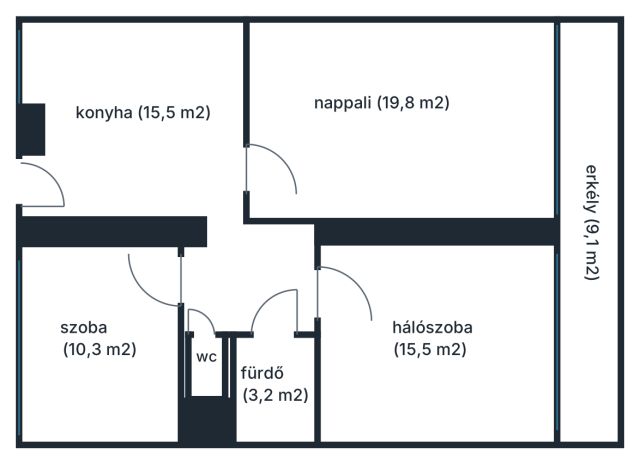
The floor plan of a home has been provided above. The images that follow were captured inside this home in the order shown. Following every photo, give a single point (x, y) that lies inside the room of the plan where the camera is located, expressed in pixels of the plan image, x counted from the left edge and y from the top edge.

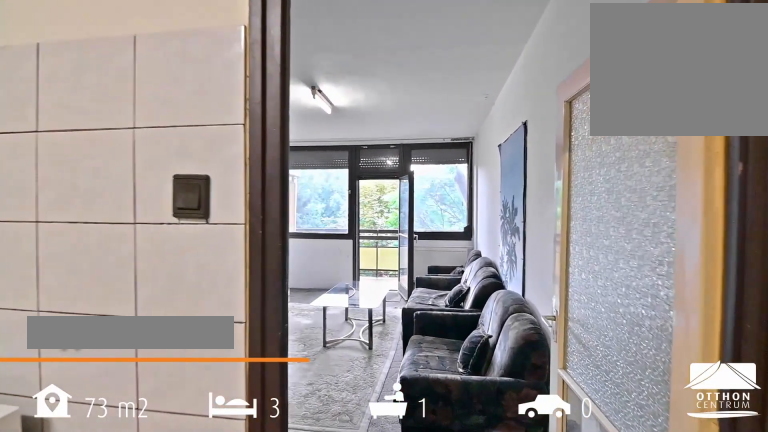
(400, 121)
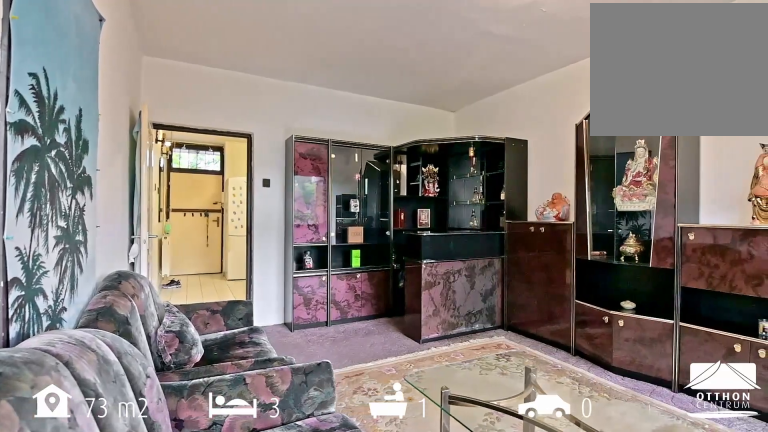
(400, 121)
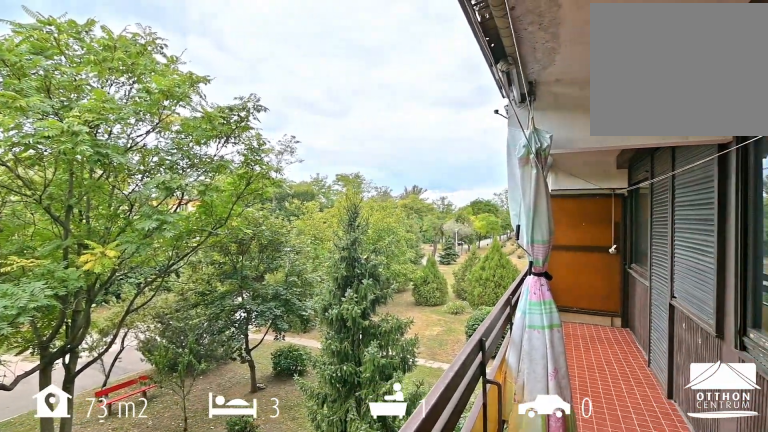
(588, 243)
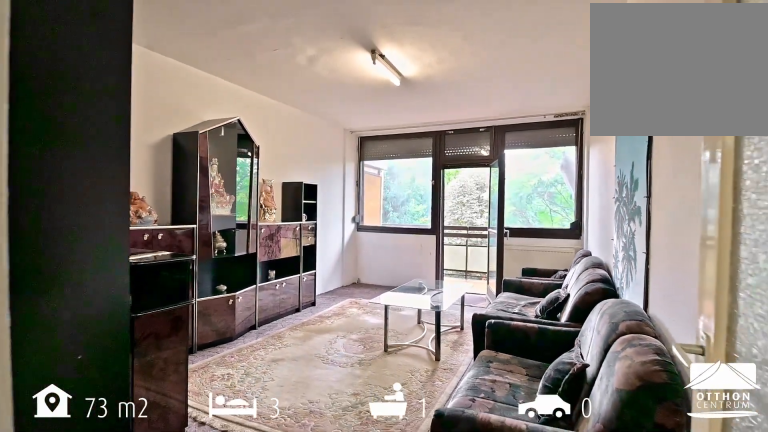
(400, 121)
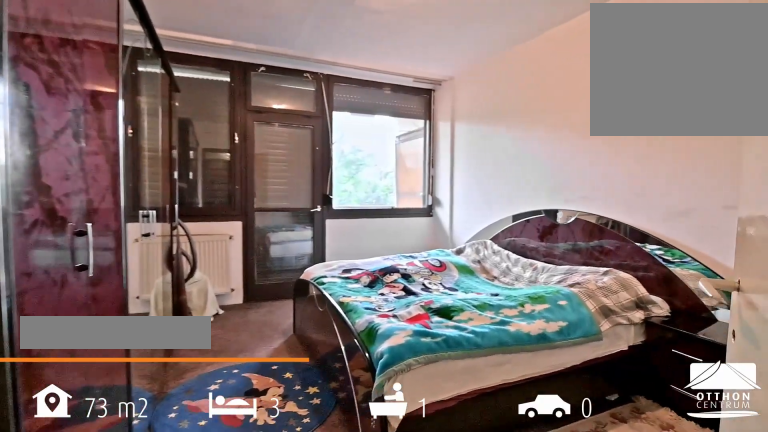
(441, 342)
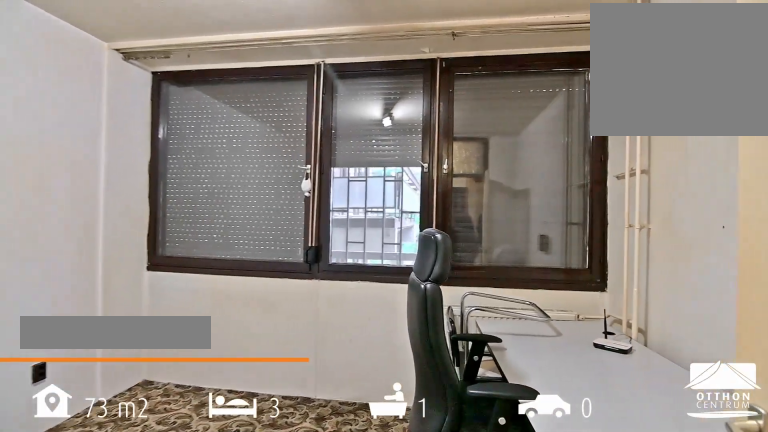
(100, 342)
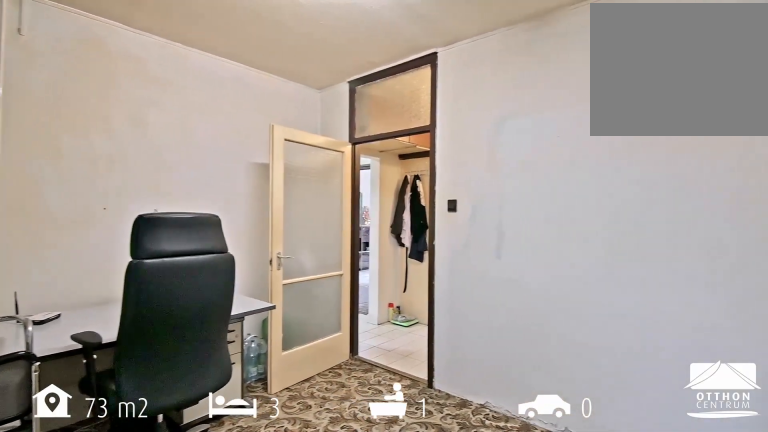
(100, 342)
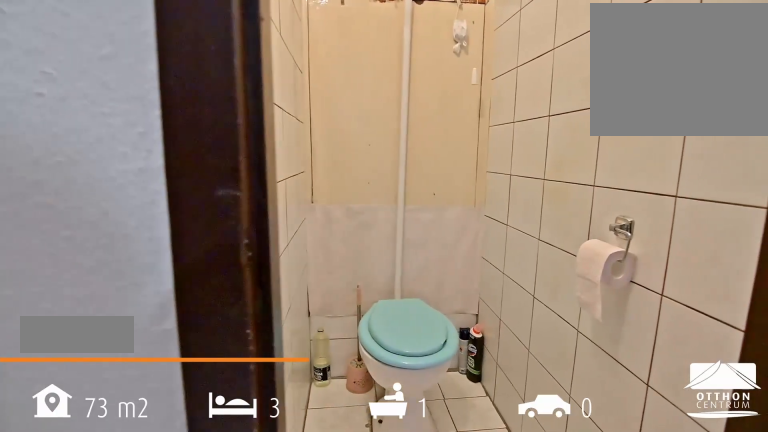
(205, 372)
